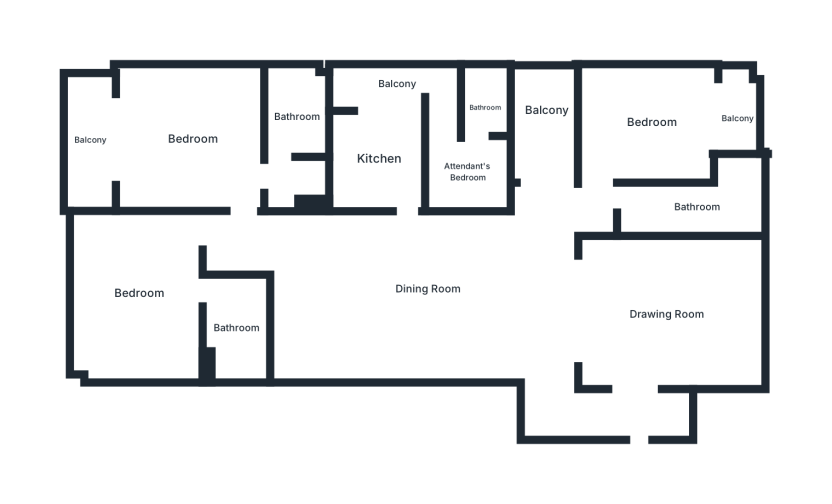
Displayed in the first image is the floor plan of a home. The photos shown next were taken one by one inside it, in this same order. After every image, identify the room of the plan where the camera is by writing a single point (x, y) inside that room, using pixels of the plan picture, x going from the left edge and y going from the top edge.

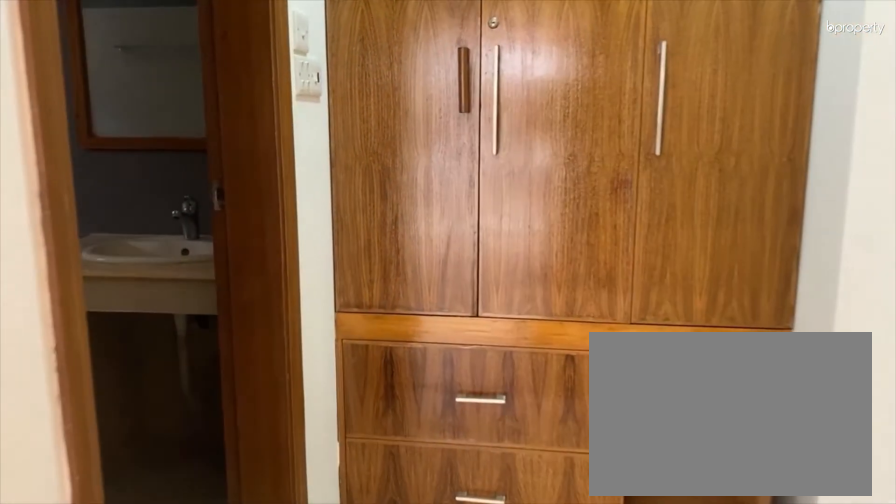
(278, 162)
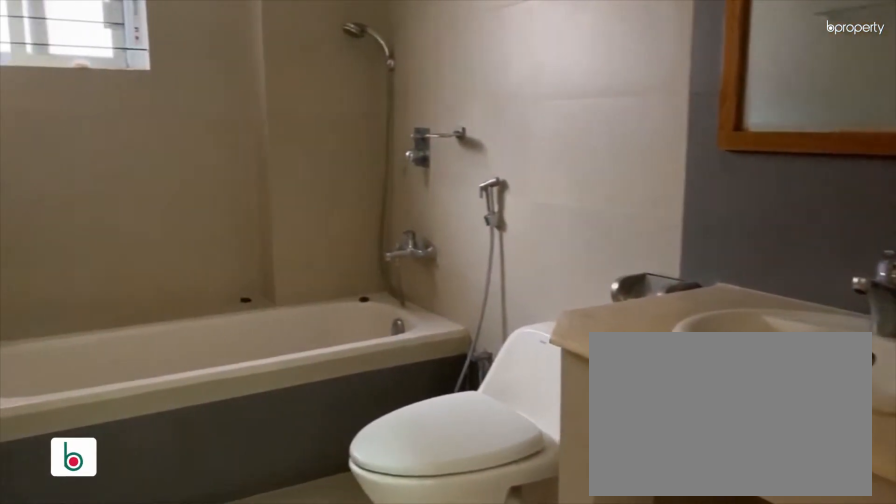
(296, 116)
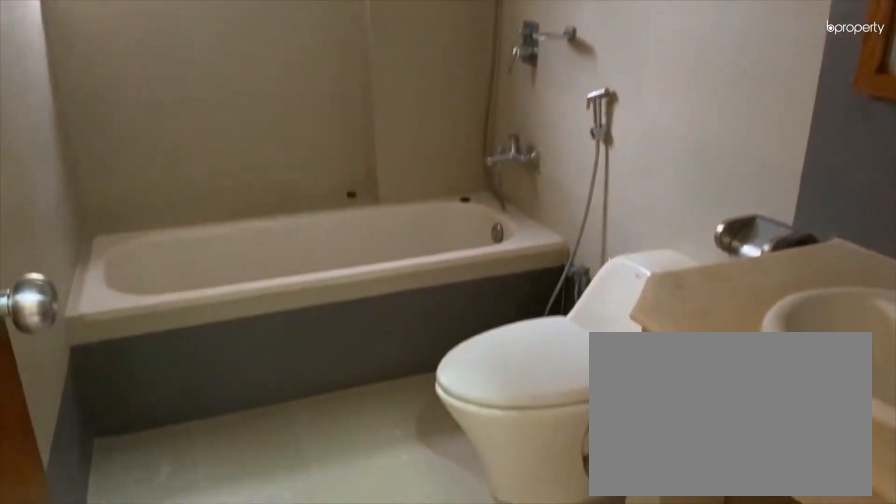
(296, 116)
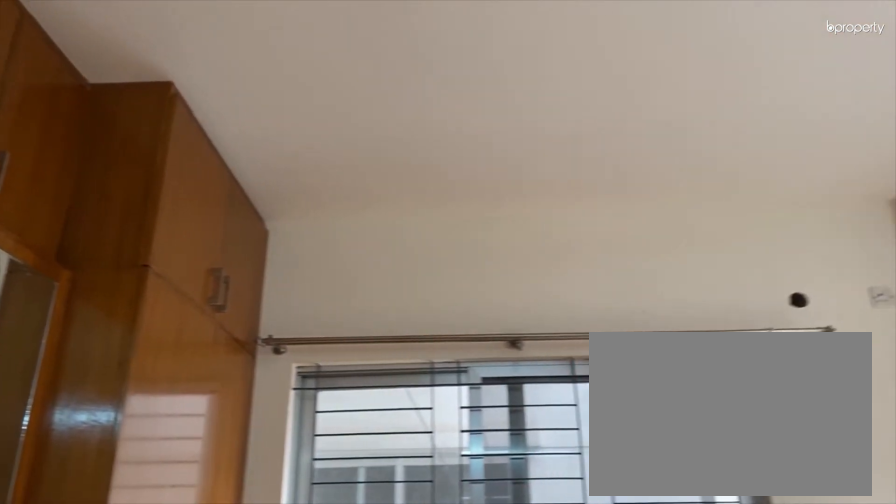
(136, 294)
